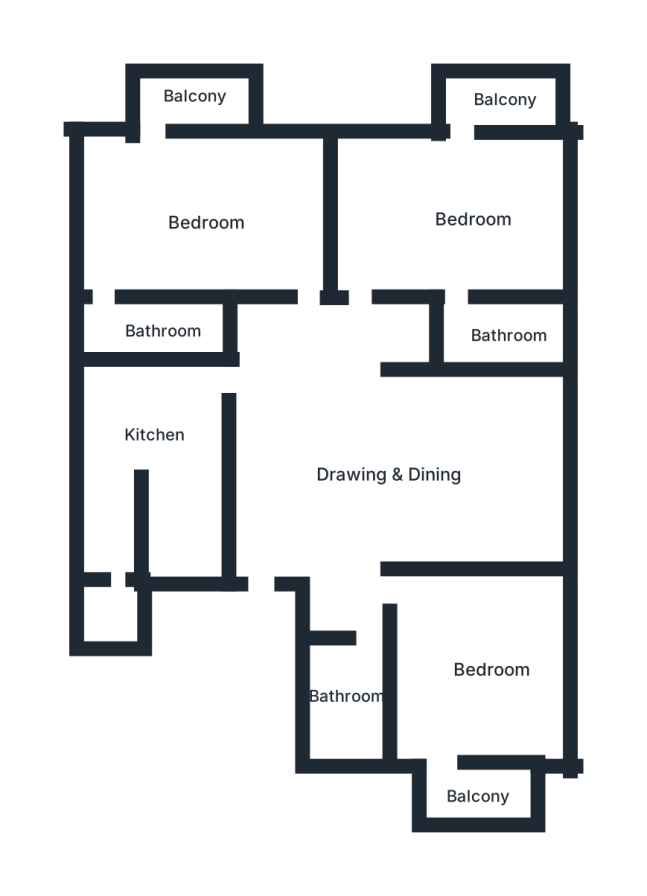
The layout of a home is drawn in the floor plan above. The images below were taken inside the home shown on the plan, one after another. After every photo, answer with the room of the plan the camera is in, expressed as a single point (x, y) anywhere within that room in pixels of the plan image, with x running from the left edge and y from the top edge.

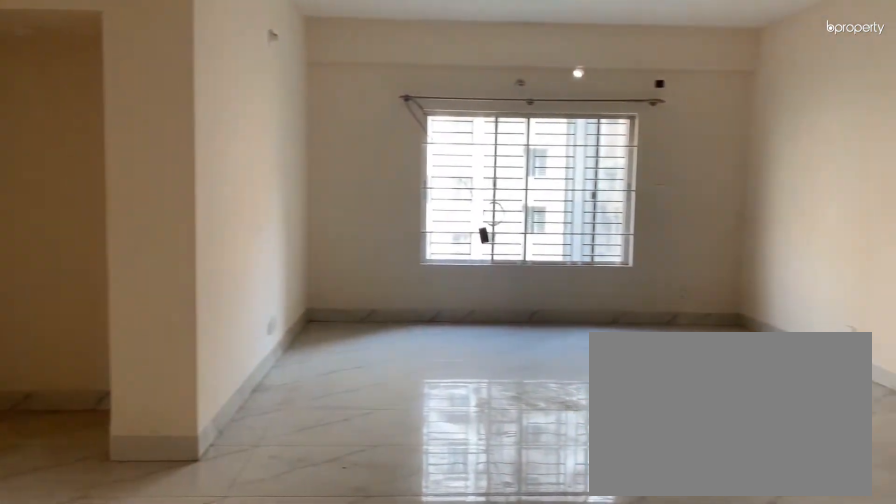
(388, 465)
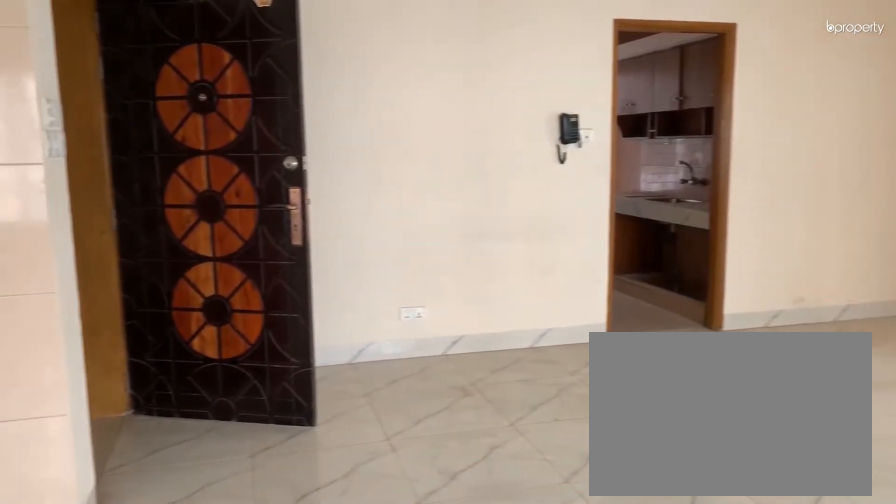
(392, 465)
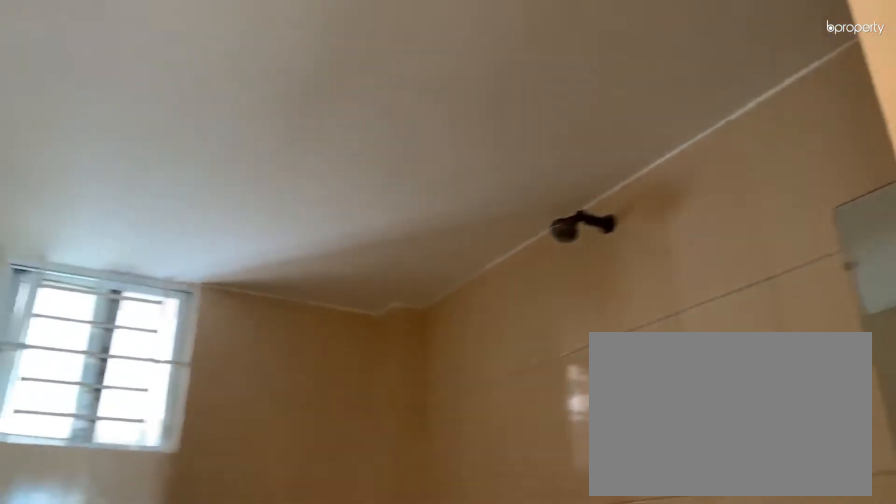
(356, 702)
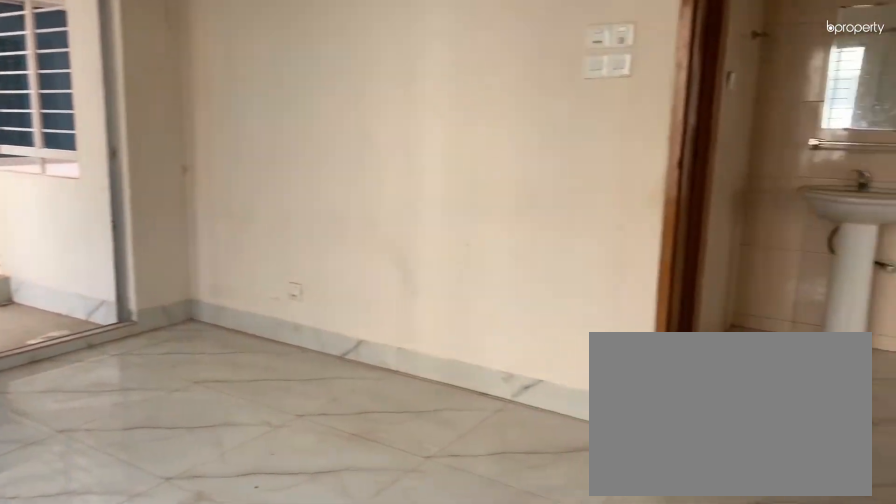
(478, 682)
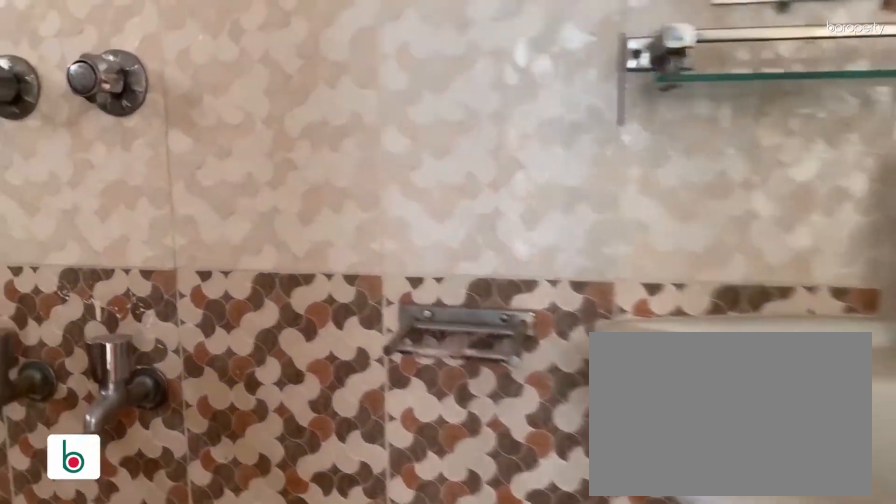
(506, 334)
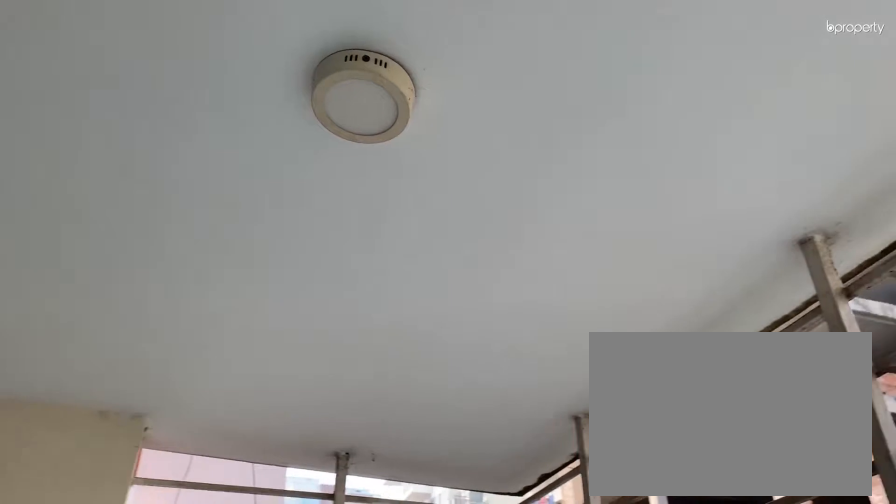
(497, 106)
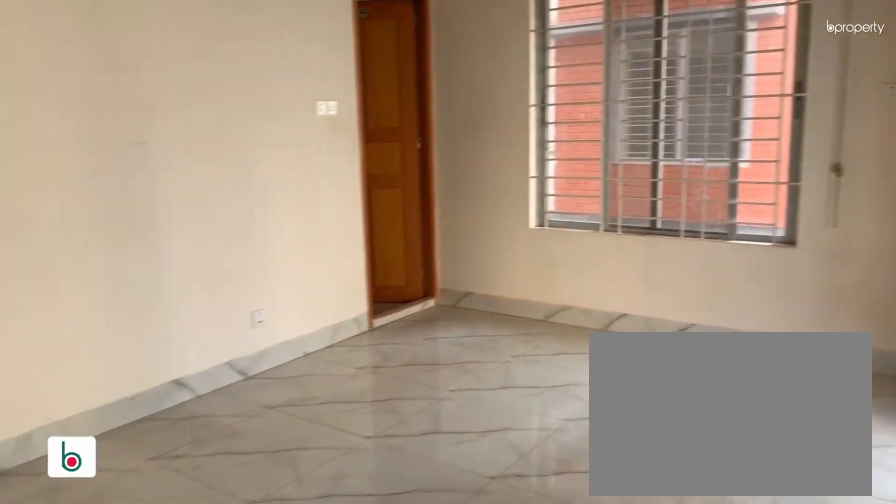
(205, 203)
